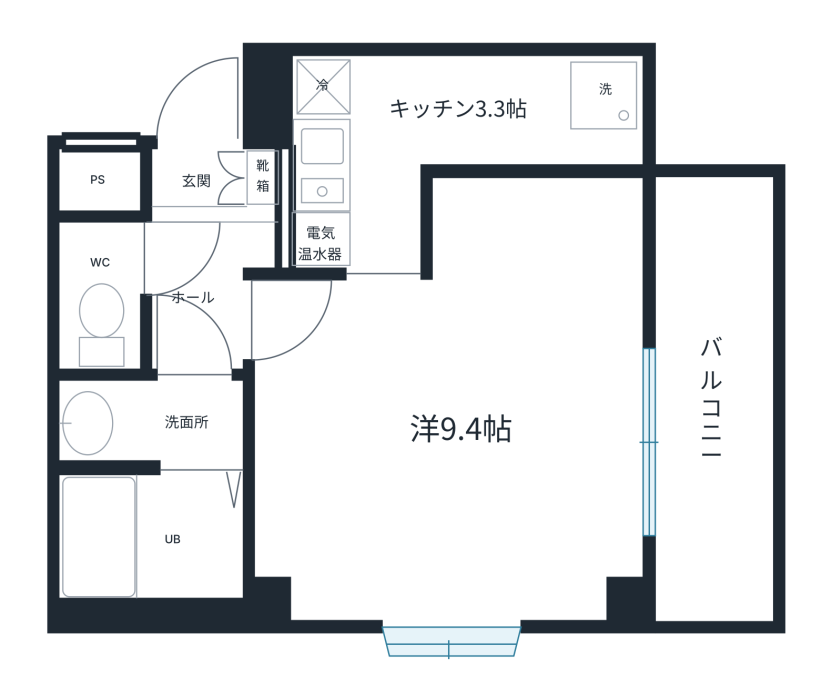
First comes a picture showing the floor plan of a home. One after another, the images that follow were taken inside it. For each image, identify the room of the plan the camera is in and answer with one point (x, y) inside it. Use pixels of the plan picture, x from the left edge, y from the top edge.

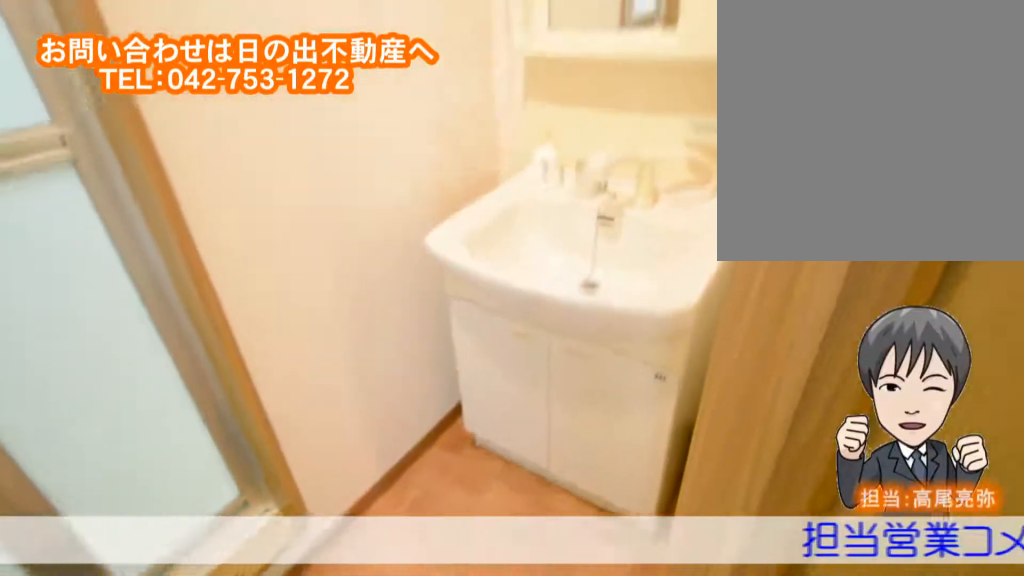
(144, 424)
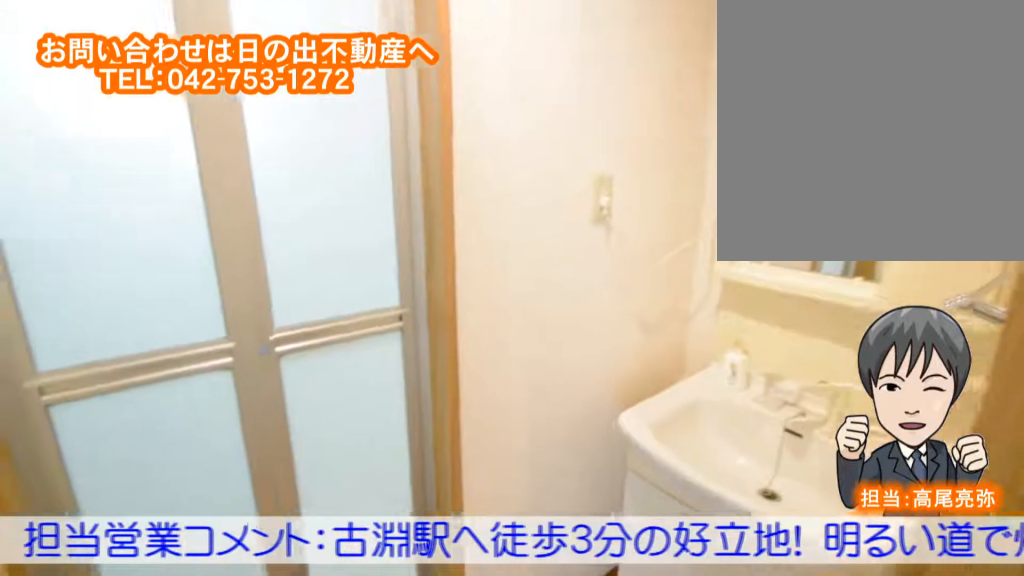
(143, 424)
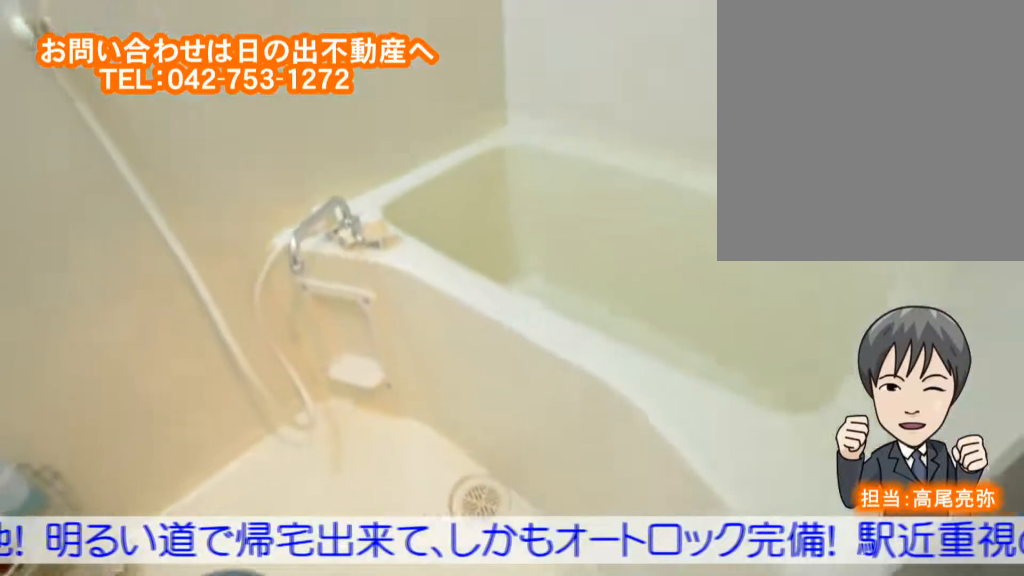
(136, 529)
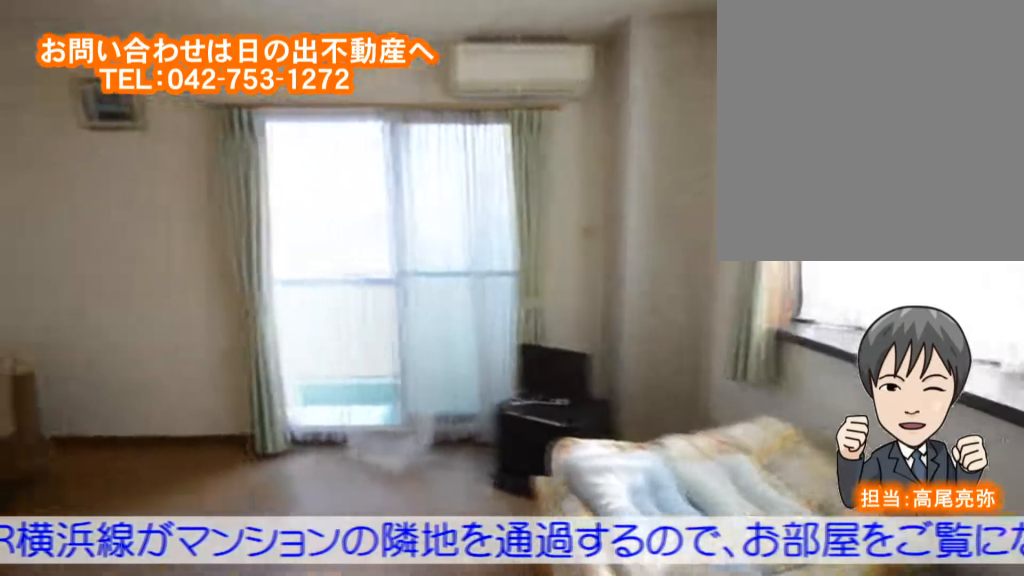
(470, 476)
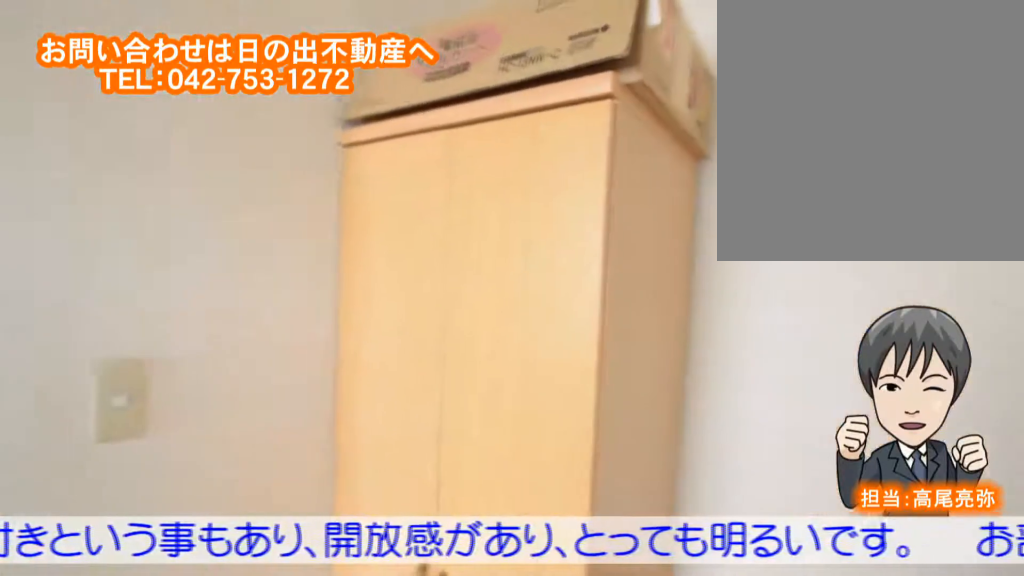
(471, 476)
